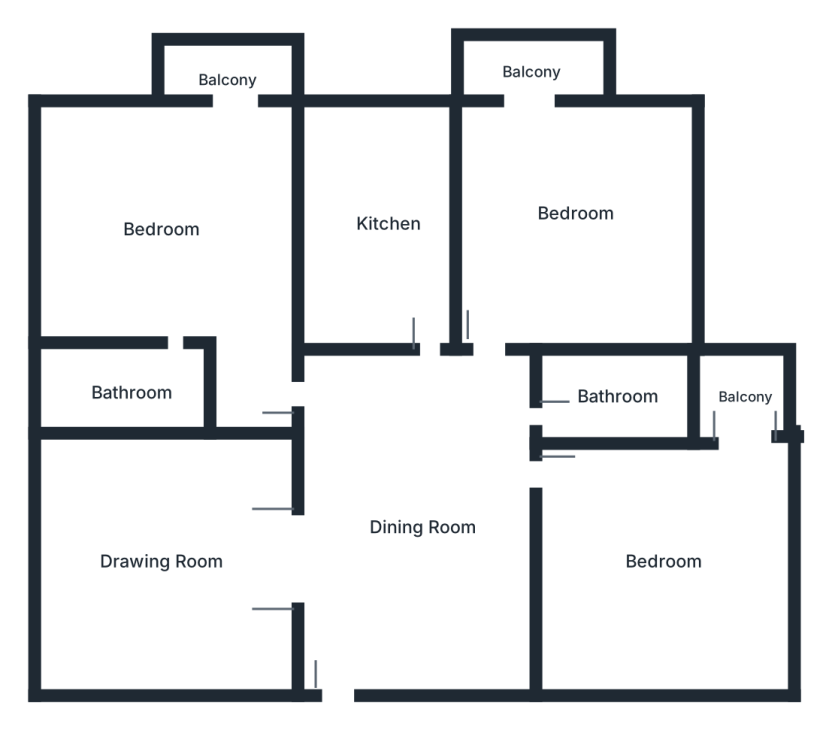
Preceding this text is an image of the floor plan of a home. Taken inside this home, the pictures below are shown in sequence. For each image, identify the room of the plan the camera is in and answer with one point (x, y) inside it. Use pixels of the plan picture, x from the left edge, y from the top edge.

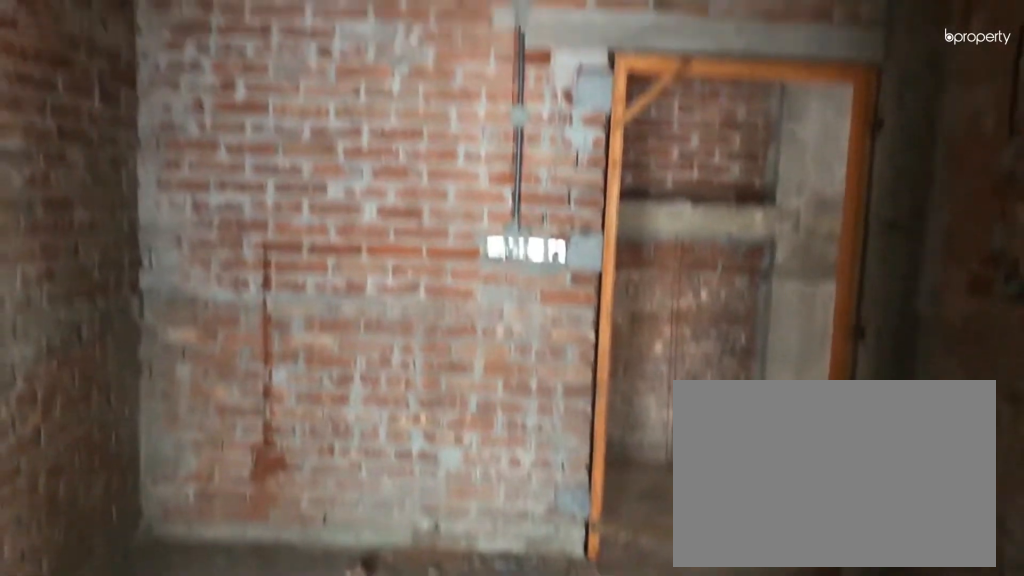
(422, 520)
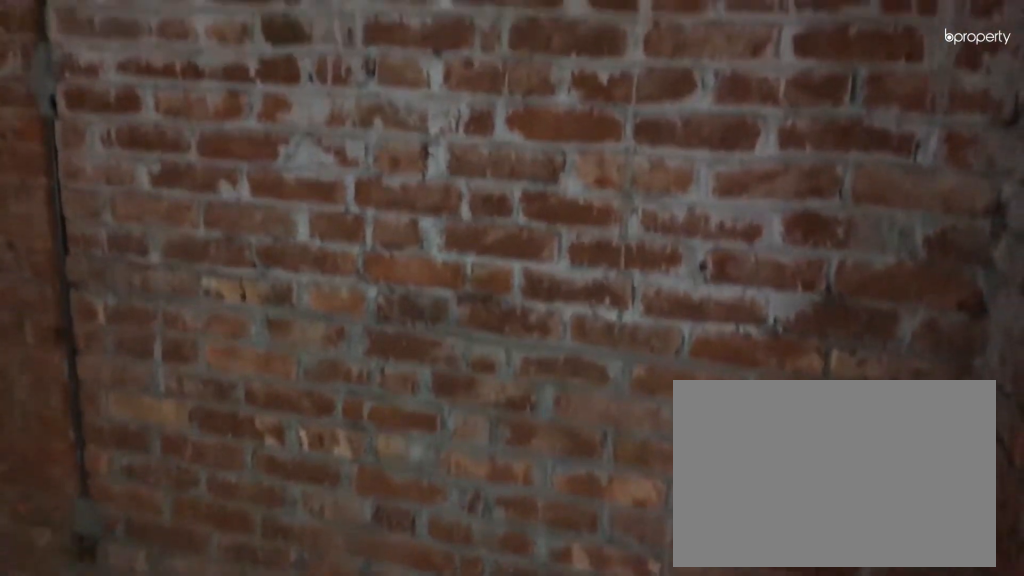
(160, 561)
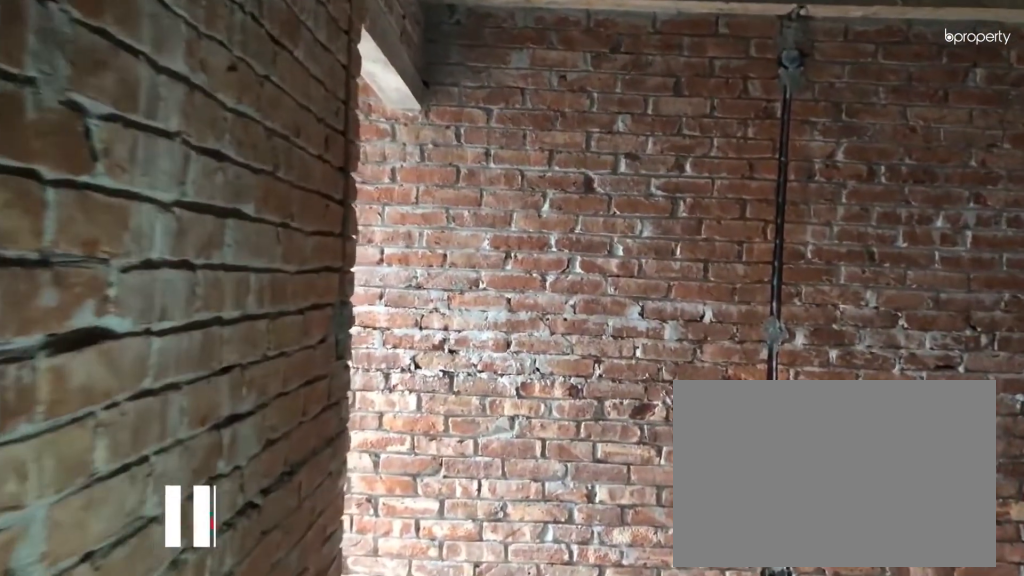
(662, 566)
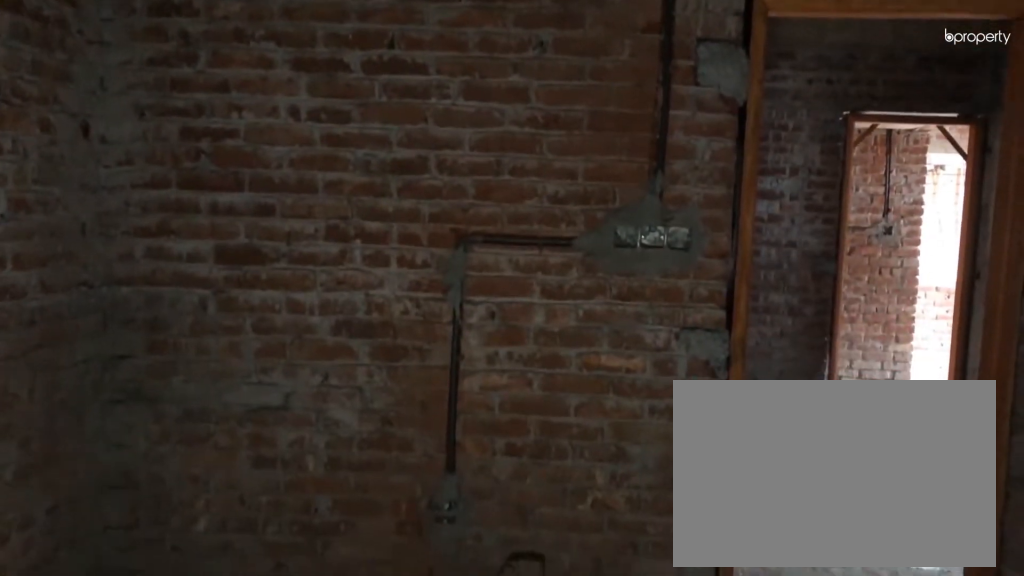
(663, 566)
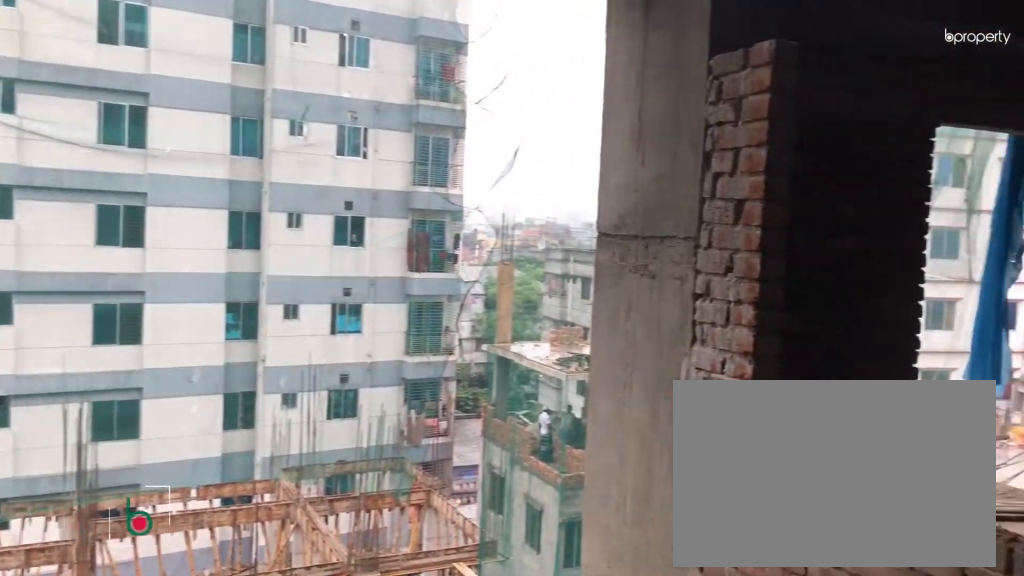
(746, 398)
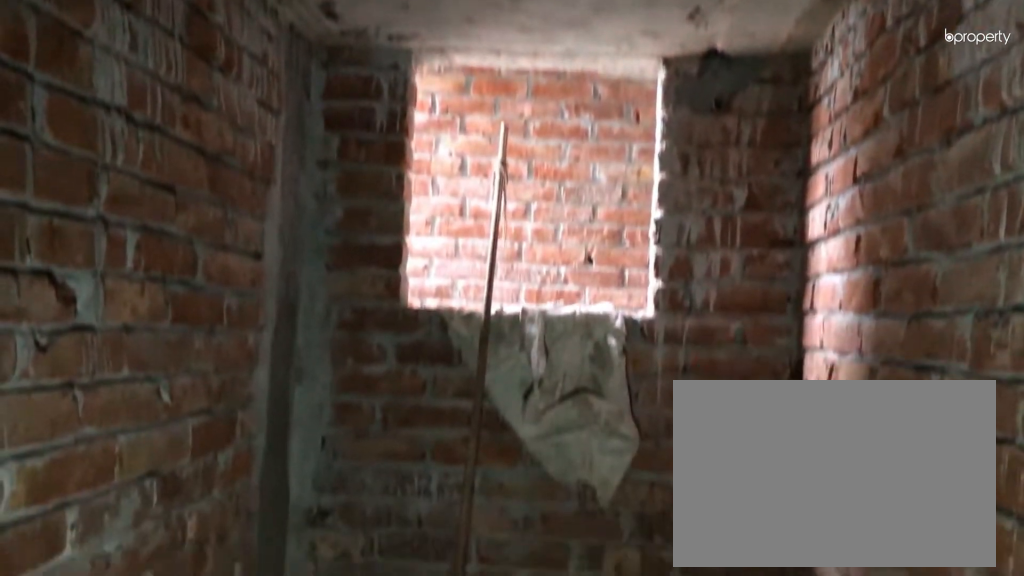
(613, 392)
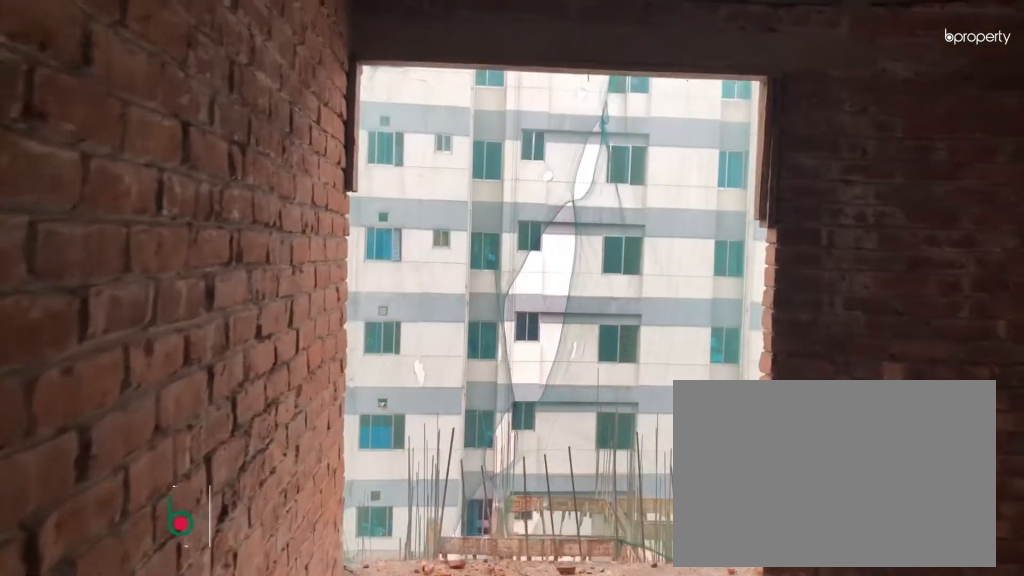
(576, 213)
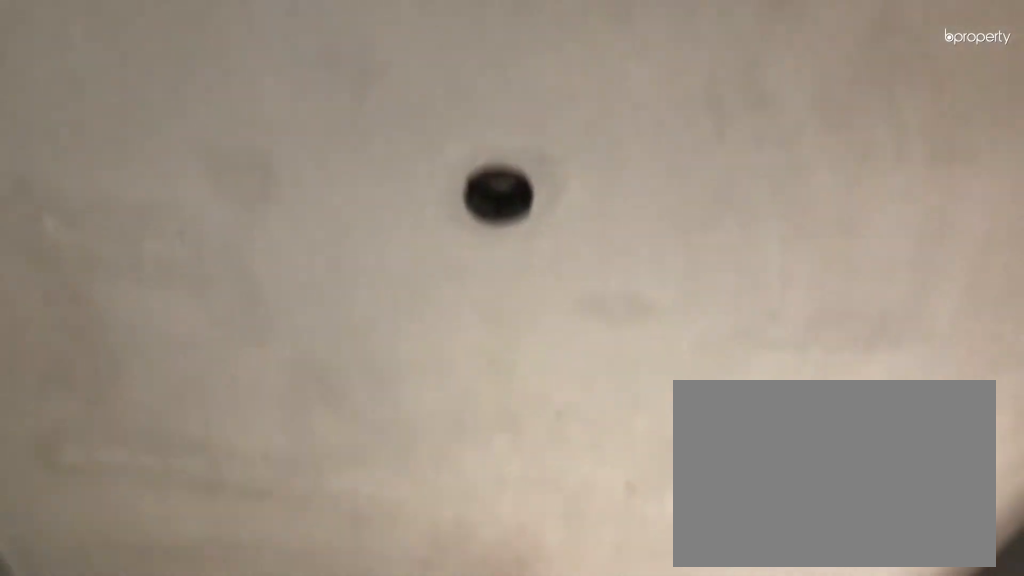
(576, 212)
